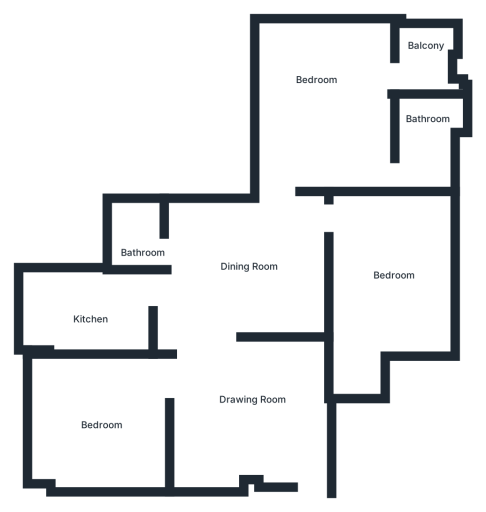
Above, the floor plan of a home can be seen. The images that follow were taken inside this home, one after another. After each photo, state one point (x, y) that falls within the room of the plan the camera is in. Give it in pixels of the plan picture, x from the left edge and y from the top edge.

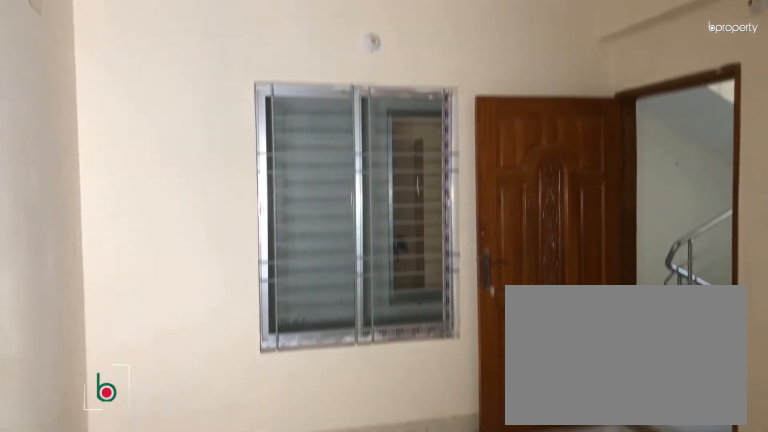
(228, 401)
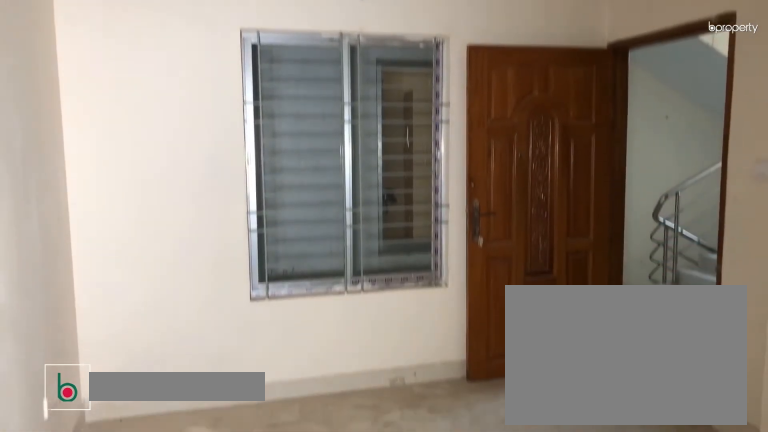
(228, 401)
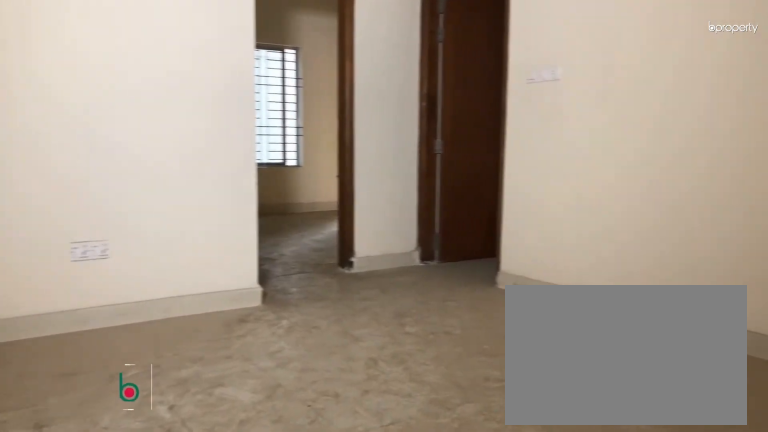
(251, 270)
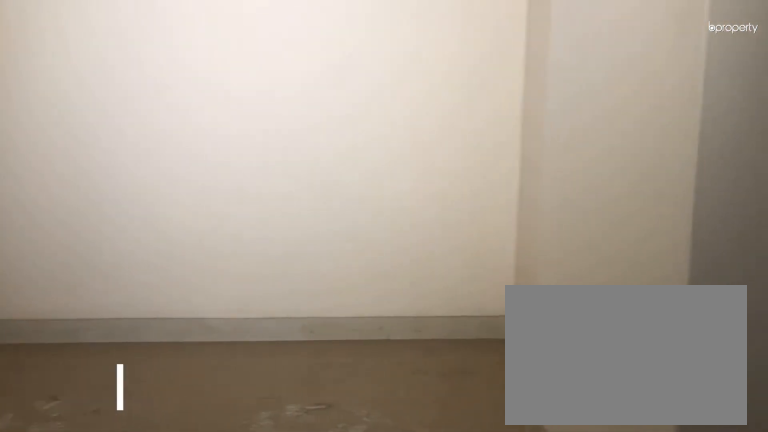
(251, 270)
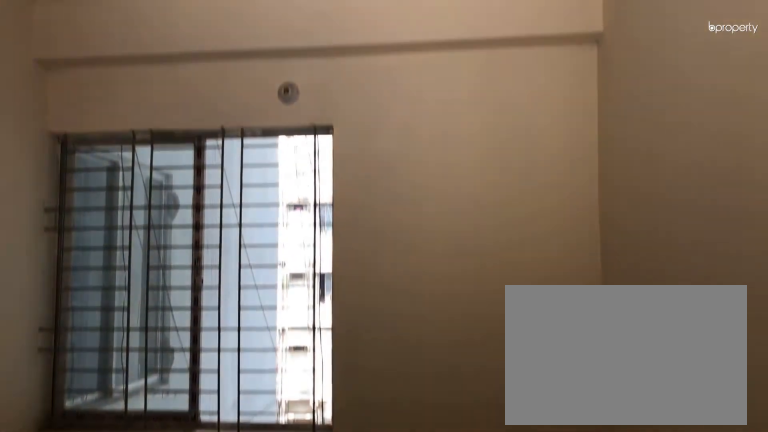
(107, 410)
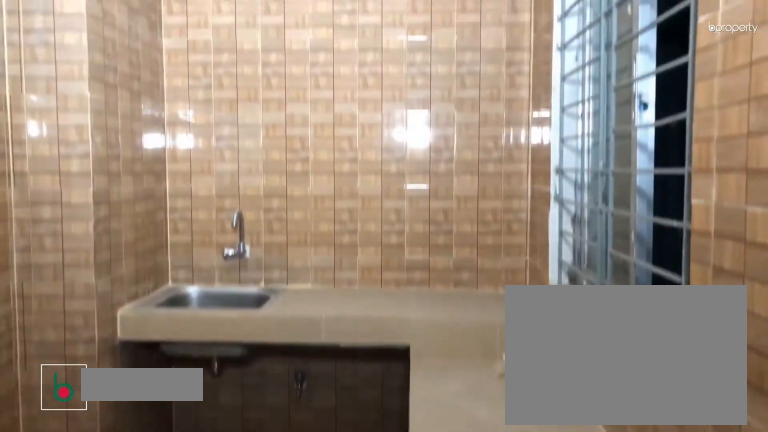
(89, 314)
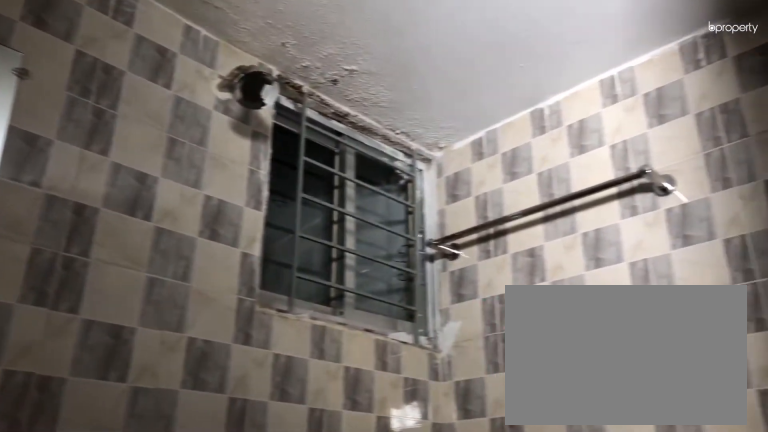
(135, 234)
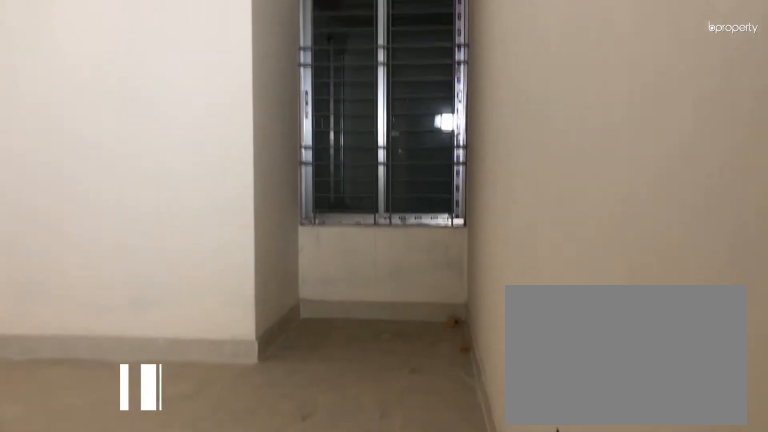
(389, 272)
